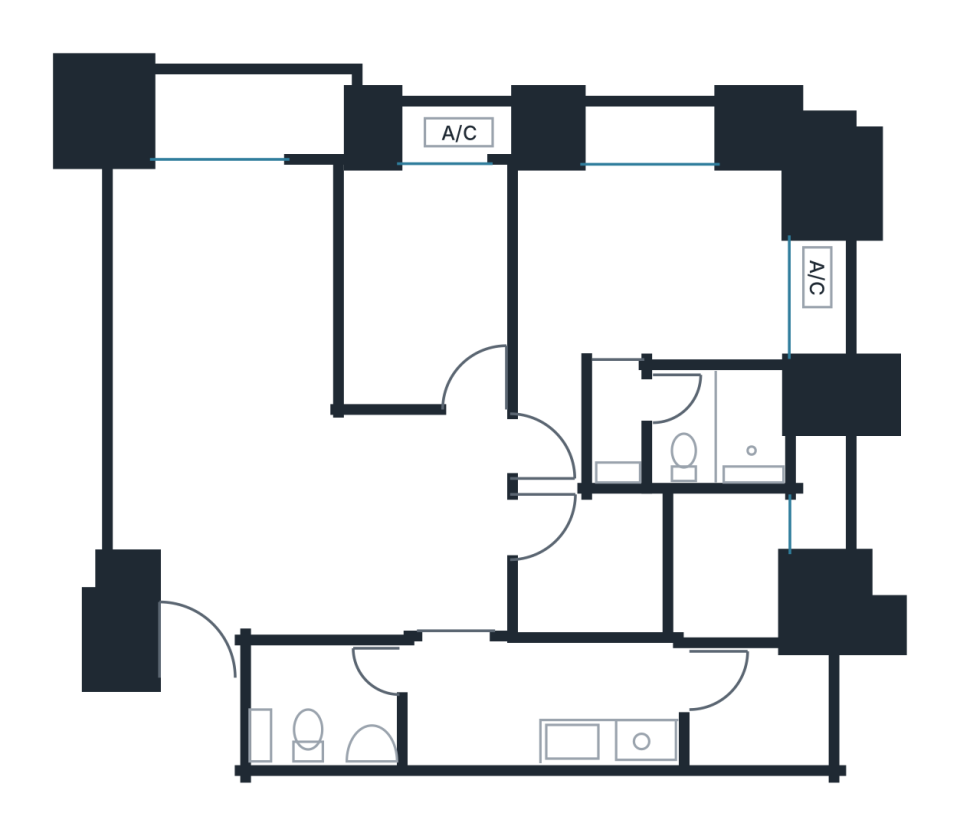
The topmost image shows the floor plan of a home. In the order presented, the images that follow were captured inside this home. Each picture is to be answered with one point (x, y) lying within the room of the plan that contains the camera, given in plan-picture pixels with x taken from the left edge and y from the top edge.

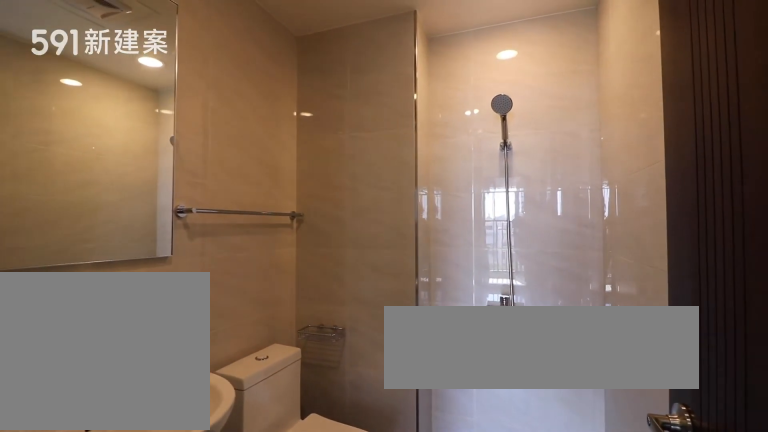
(326, 711)
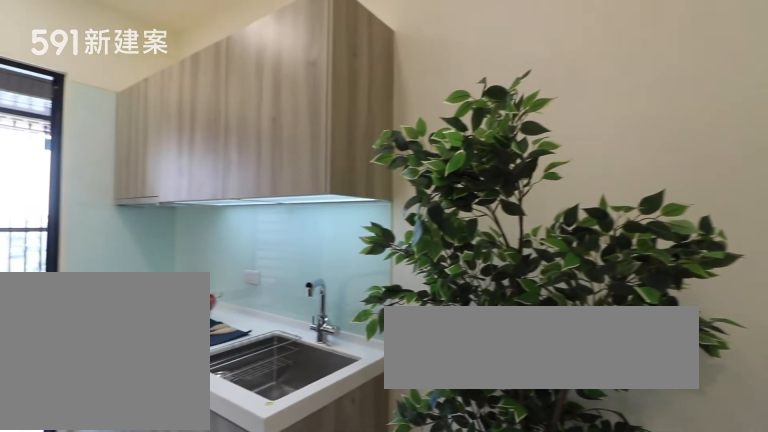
(545, 708)
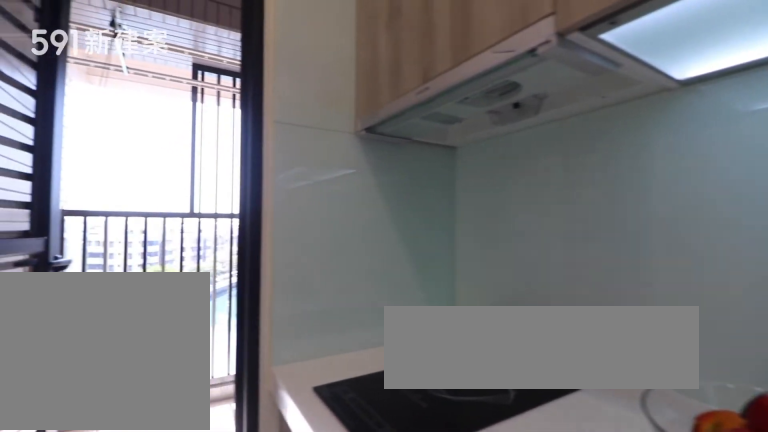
(545, 708)
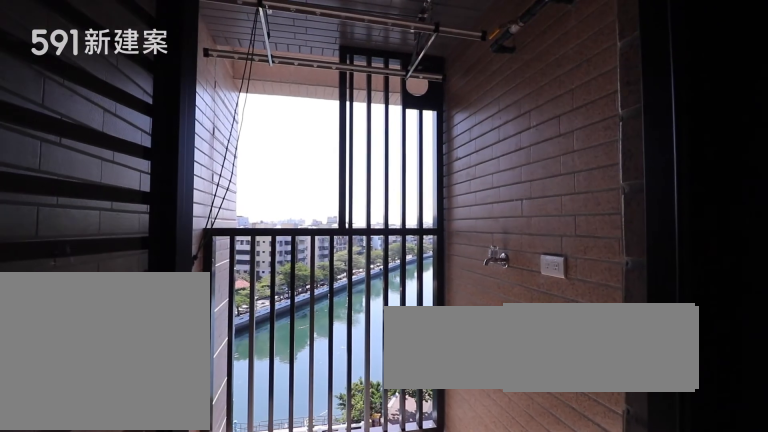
(755, 710)
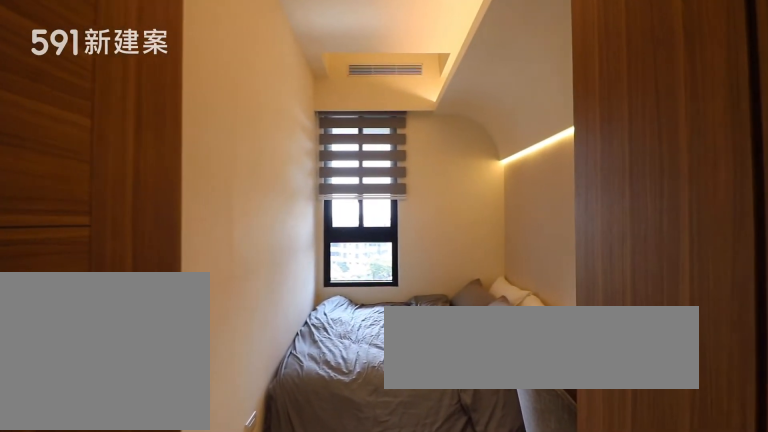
(655, 568)
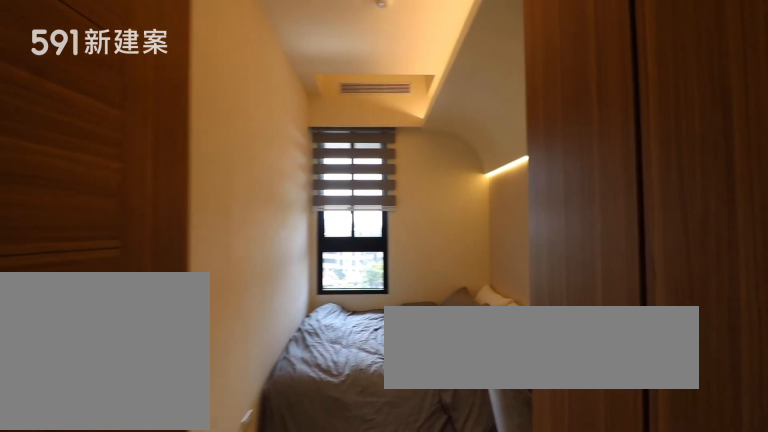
(655, 568)
